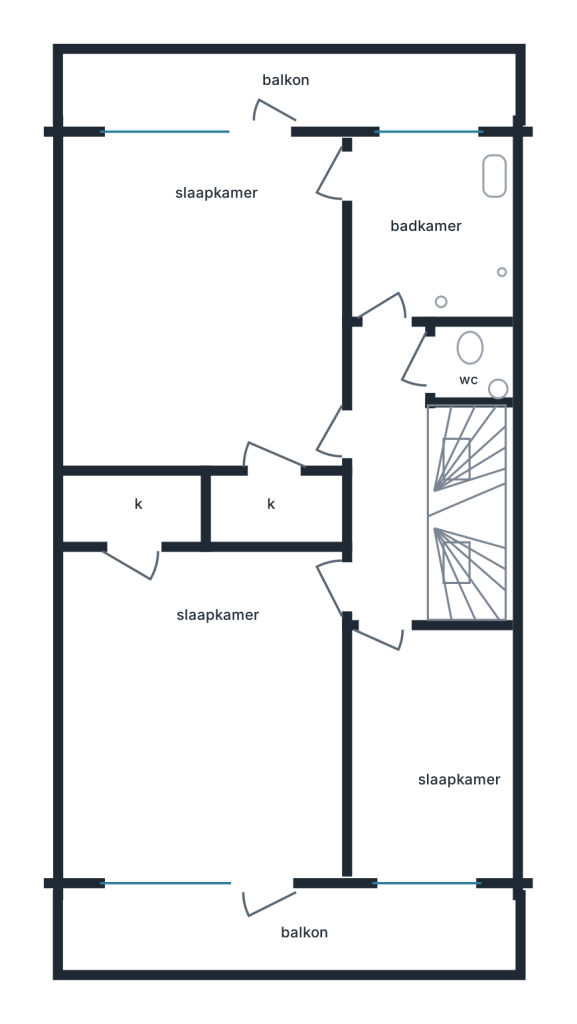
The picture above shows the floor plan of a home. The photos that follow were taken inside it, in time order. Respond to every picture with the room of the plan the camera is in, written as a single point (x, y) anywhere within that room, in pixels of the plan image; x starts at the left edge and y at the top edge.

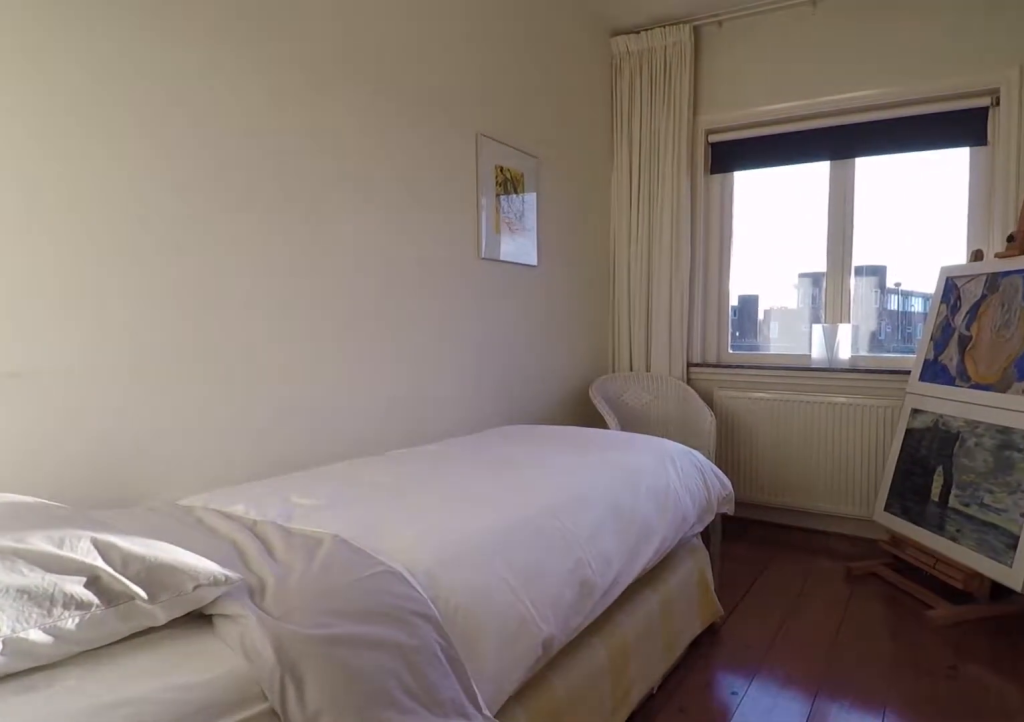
(428, 748)
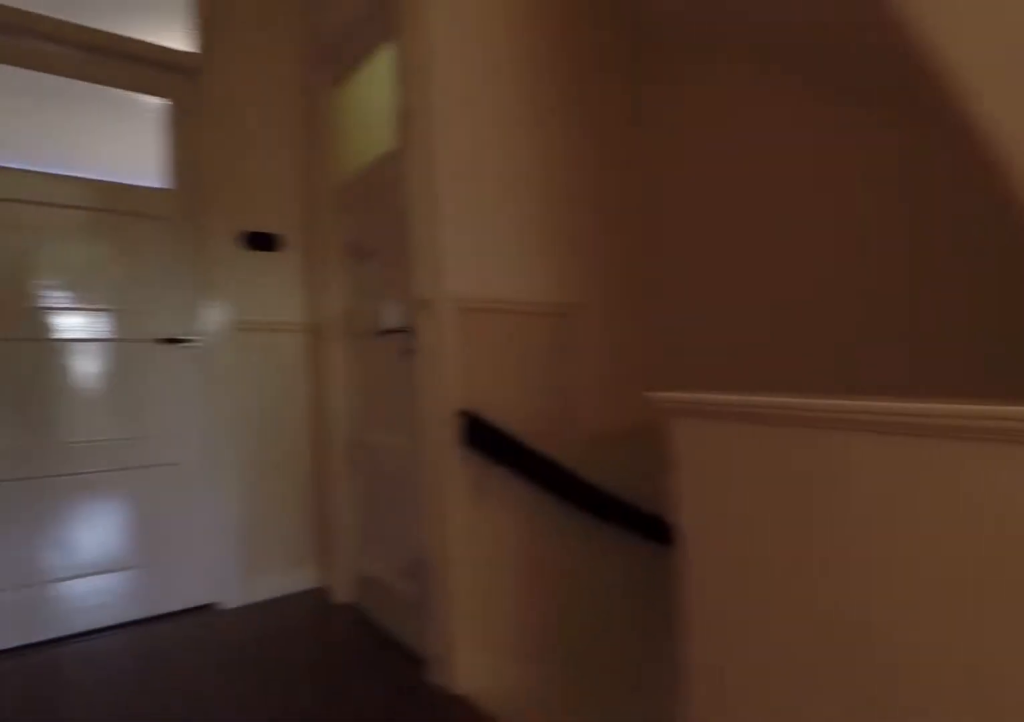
(390, 474)
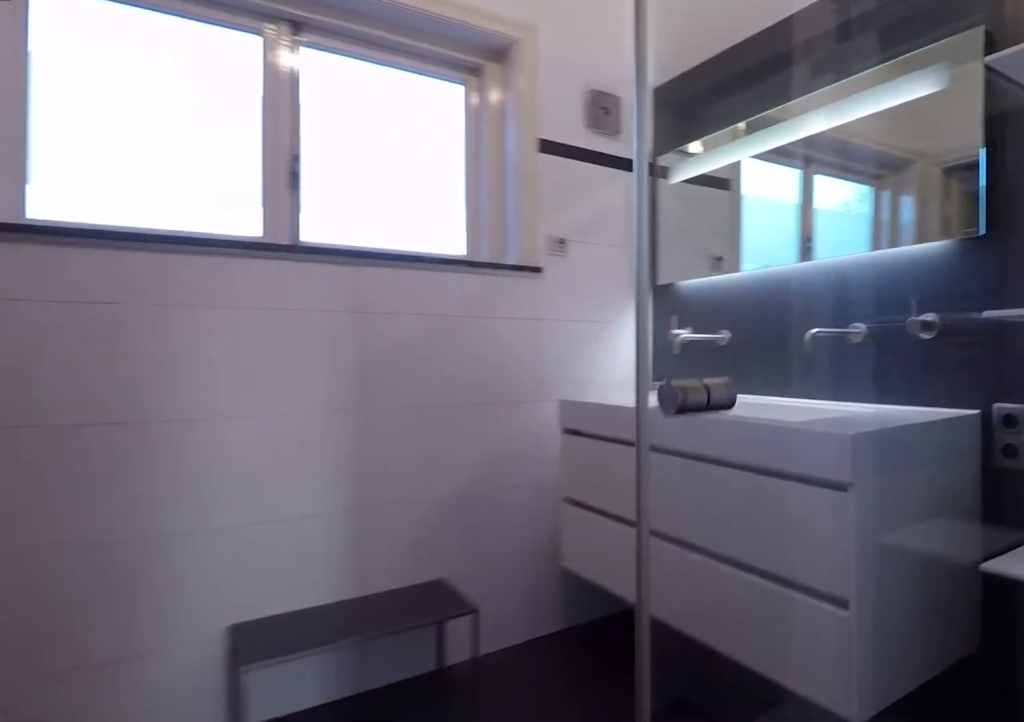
(429, 230)
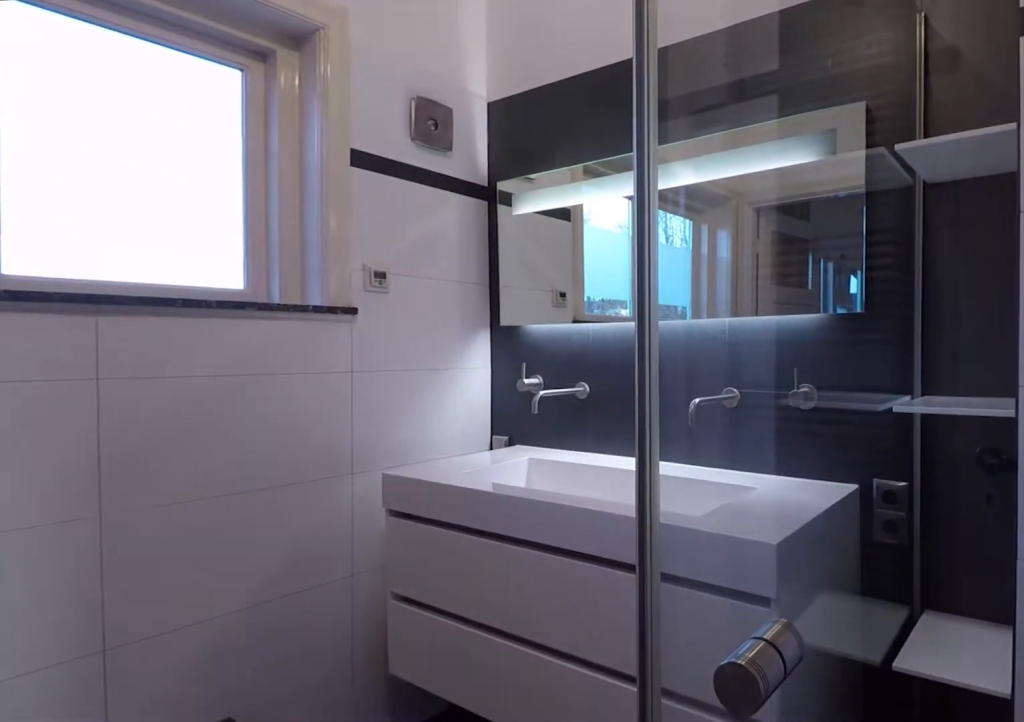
(429, 230)
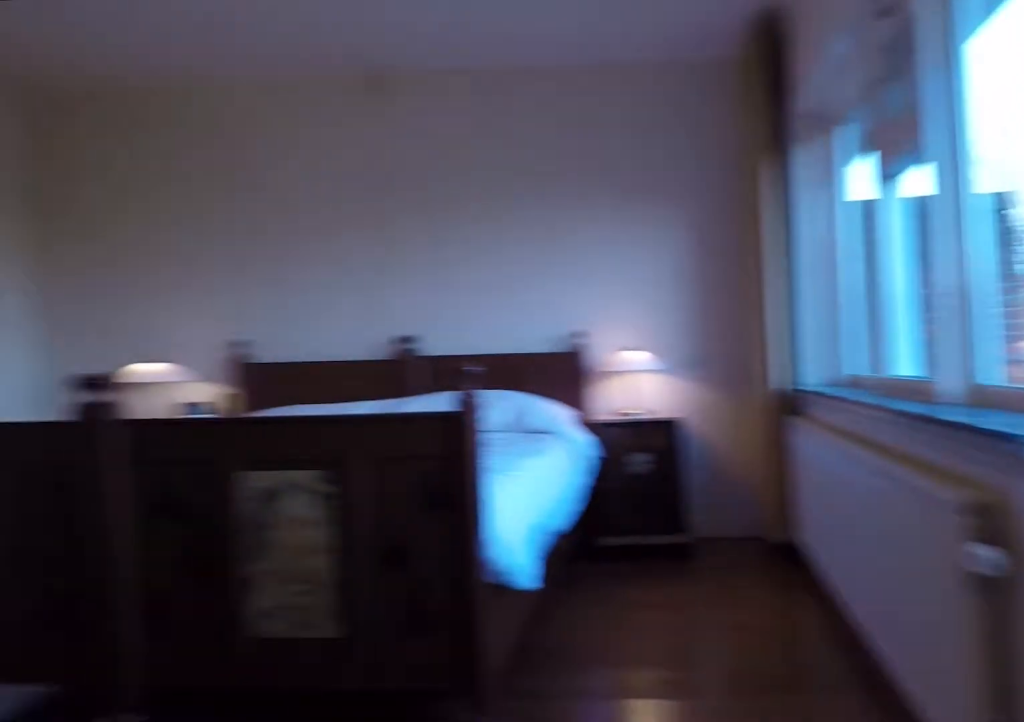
(206, 299)
